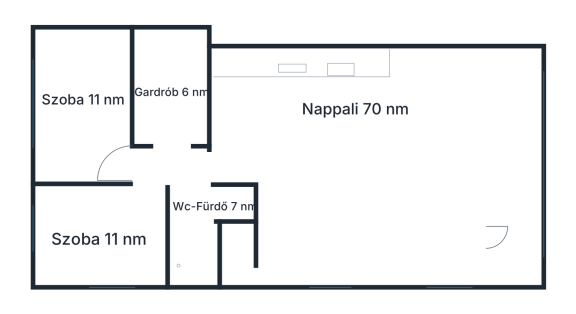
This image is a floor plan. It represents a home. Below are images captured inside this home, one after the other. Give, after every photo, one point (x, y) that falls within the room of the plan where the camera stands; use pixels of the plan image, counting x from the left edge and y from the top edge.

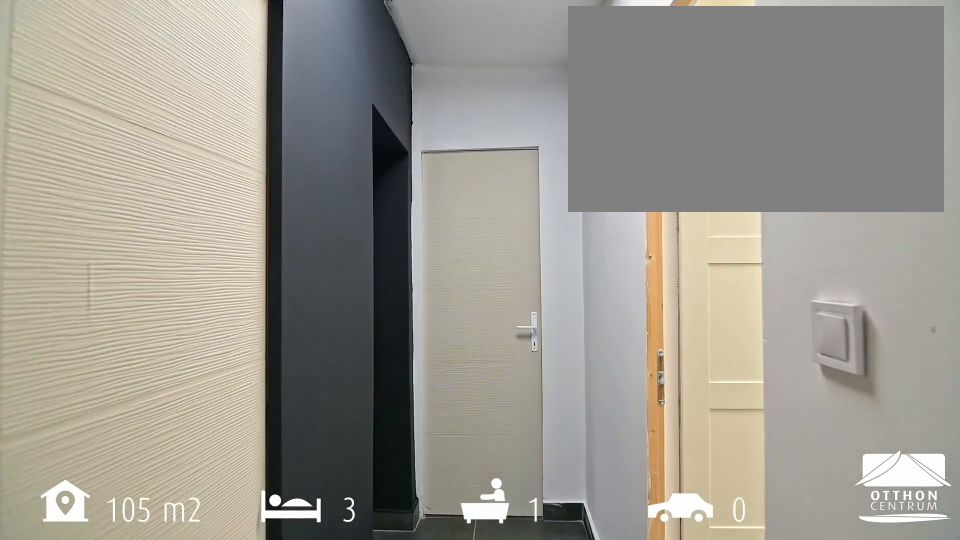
(170, 165)
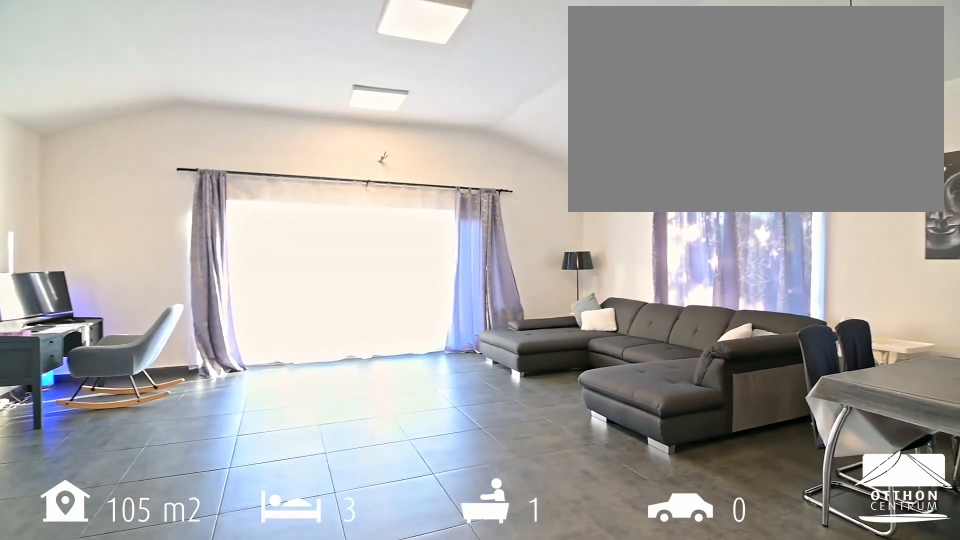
(376, 171)
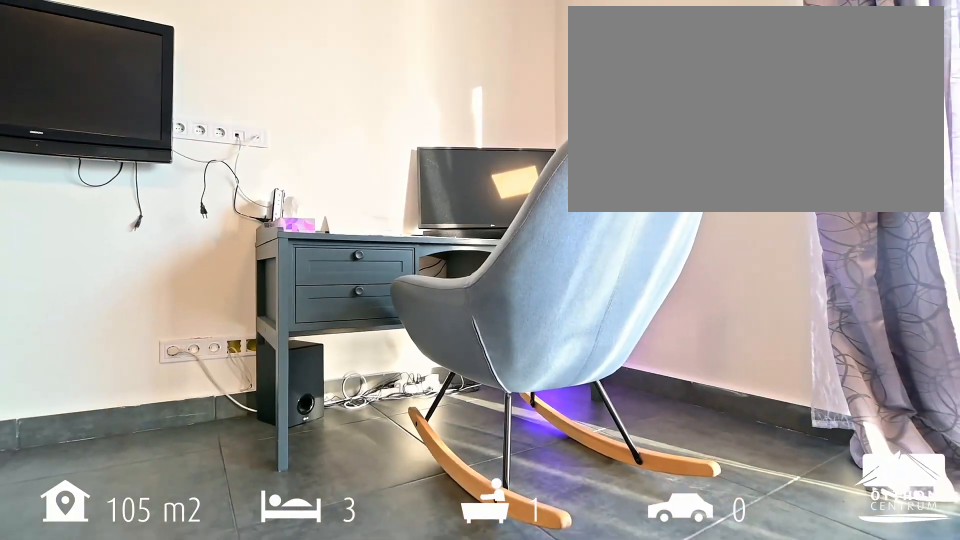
(376, 171)
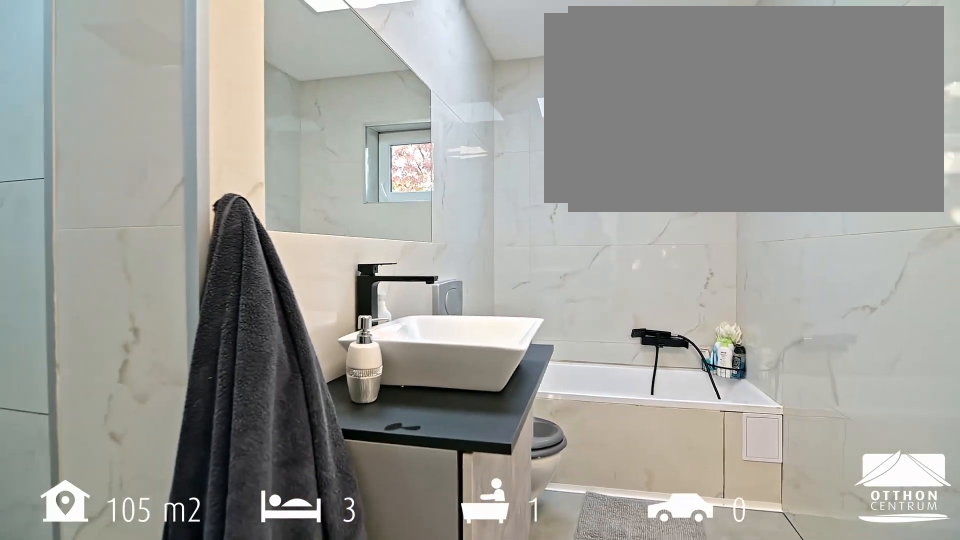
(192, 227)
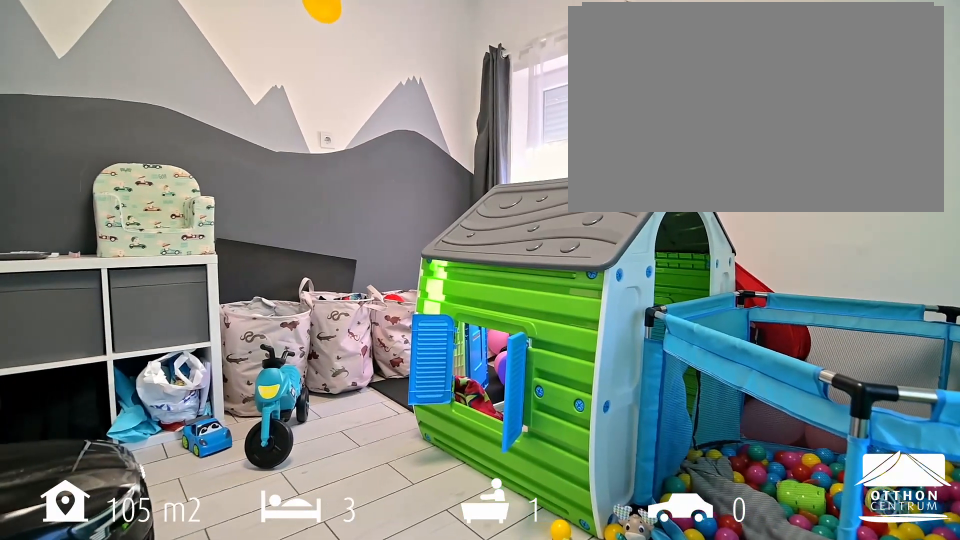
(99, 240)
